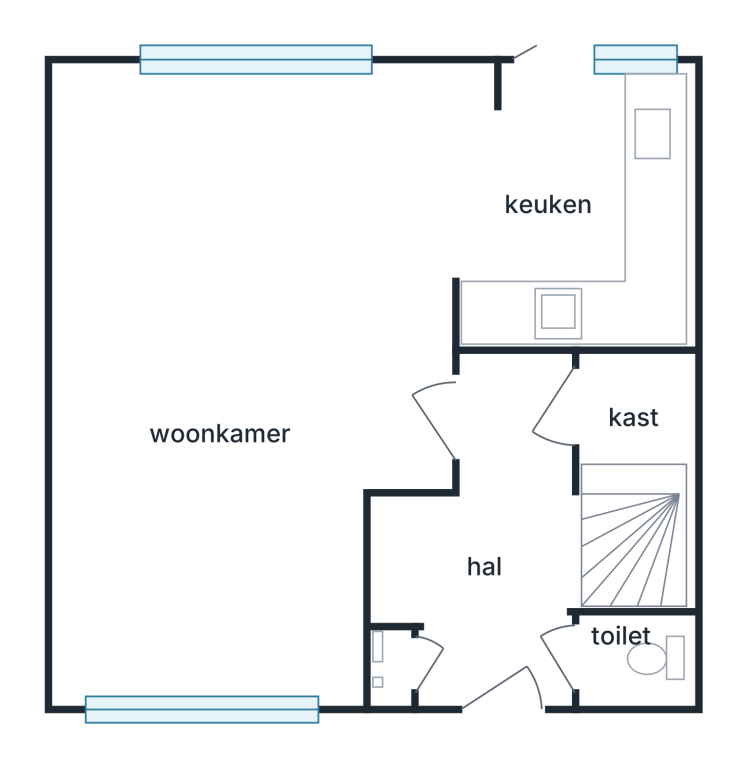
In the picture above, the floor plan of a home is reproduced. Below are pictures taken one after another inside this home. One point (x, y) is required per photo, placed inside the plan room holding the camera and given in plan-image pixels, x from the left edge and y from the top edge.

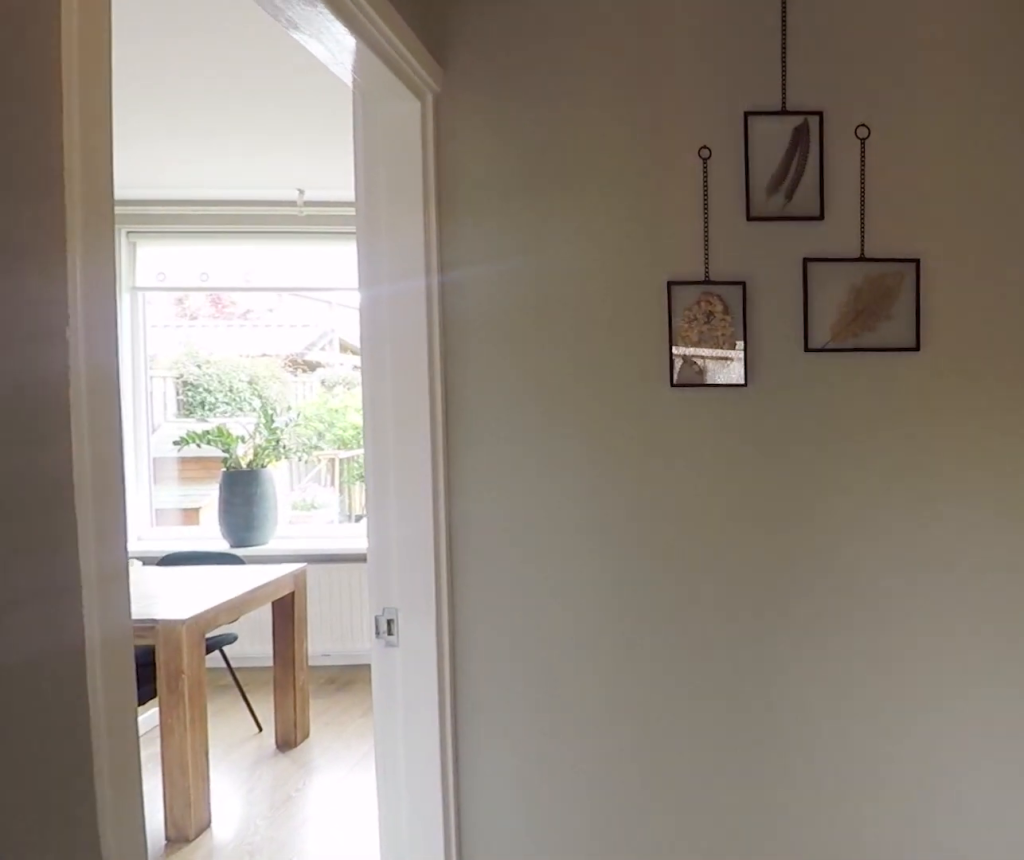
(491, 540)
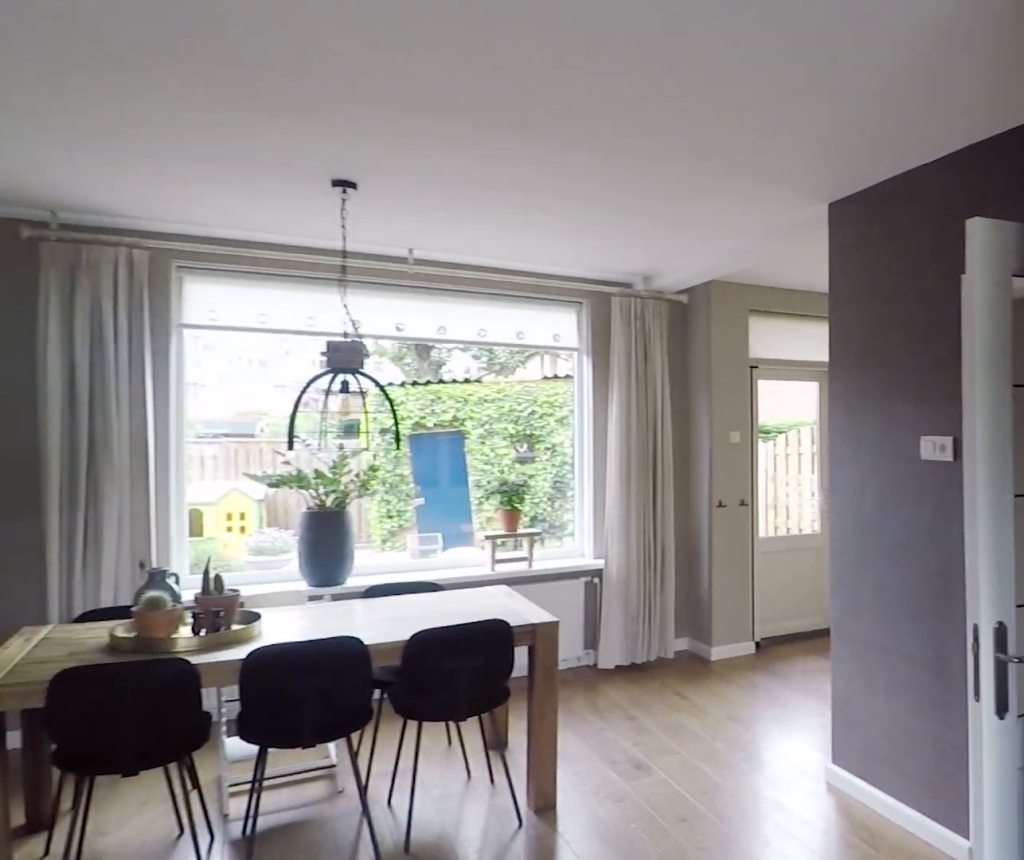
(173, 310)
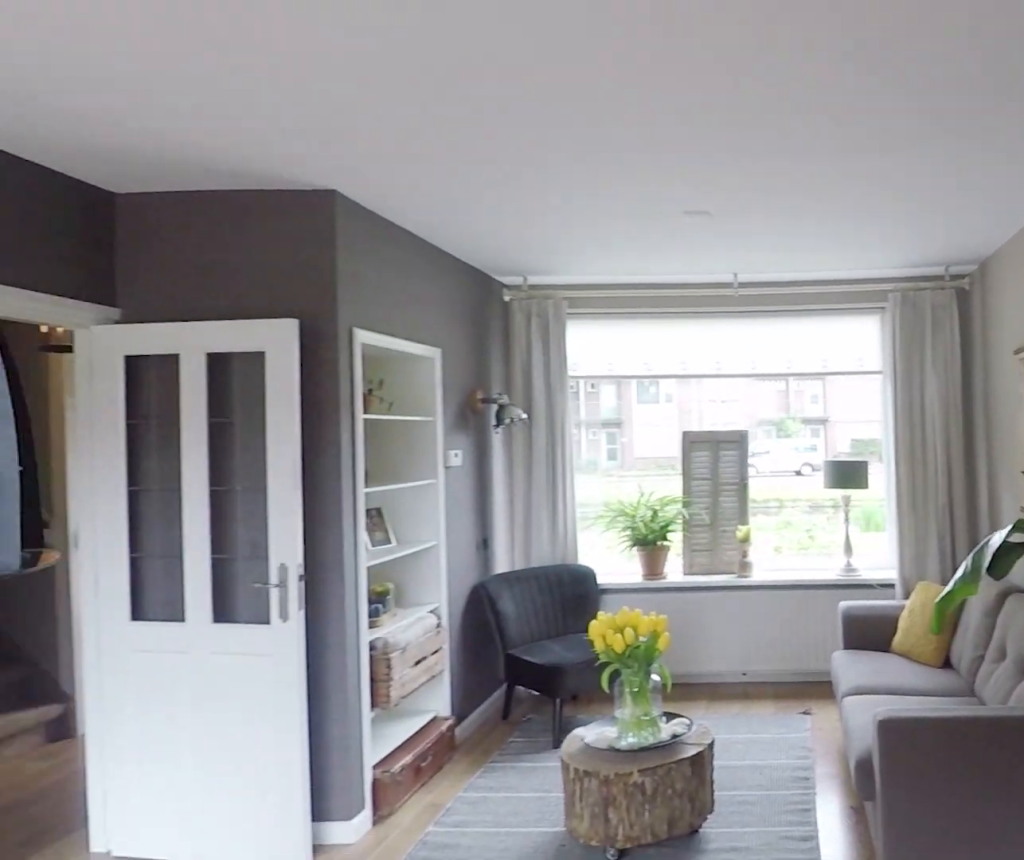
(173, 310)
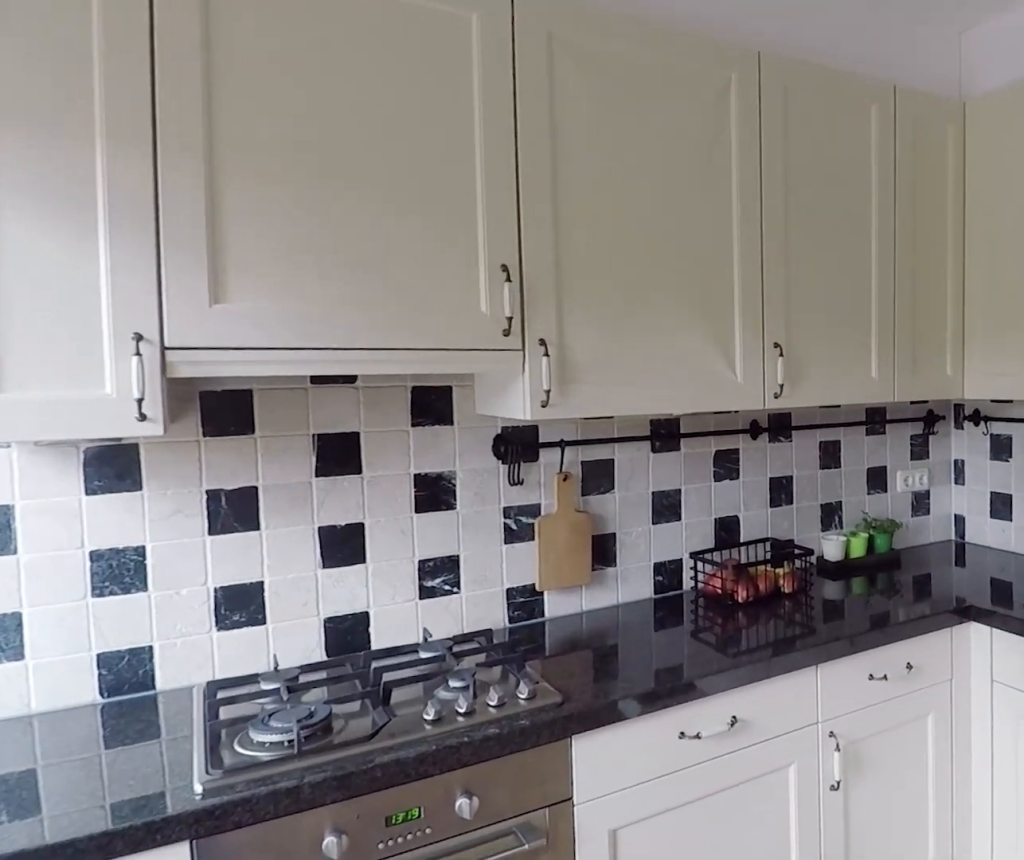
(568, 210)
